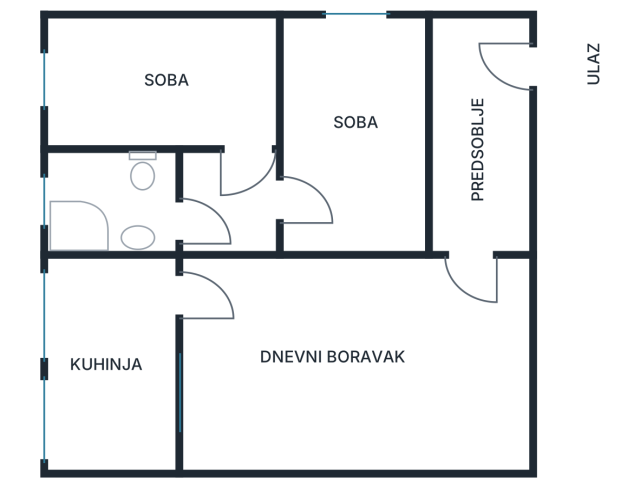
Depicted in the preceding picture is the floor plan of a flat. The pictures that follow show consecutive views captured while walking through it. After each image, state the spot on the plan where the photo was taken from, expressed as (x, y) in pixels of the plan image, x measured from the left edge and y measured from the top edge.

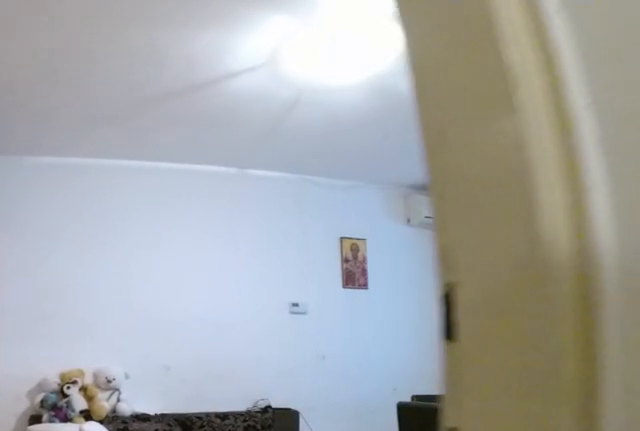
(485, 164)
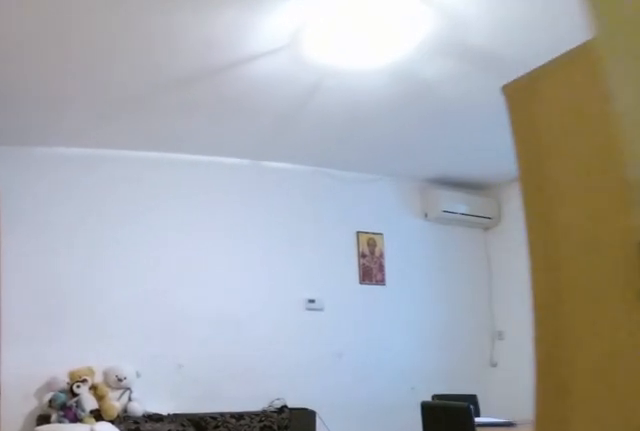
(485, 176)
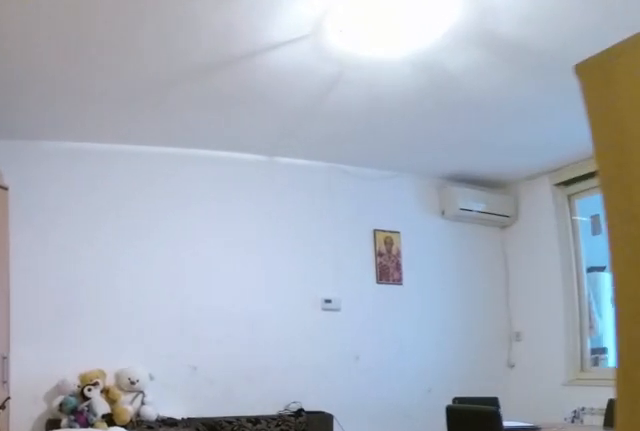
(485, 188)
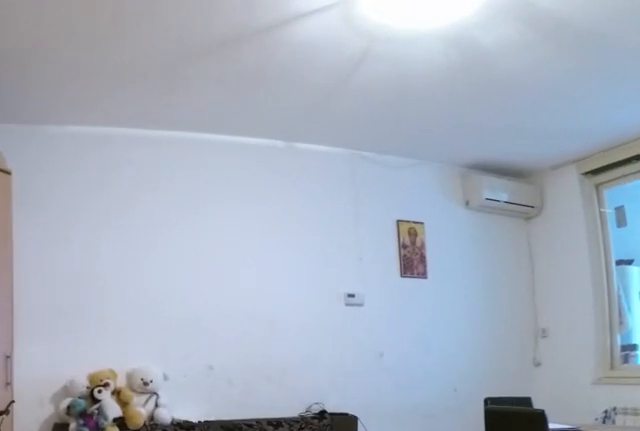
(485, 212)
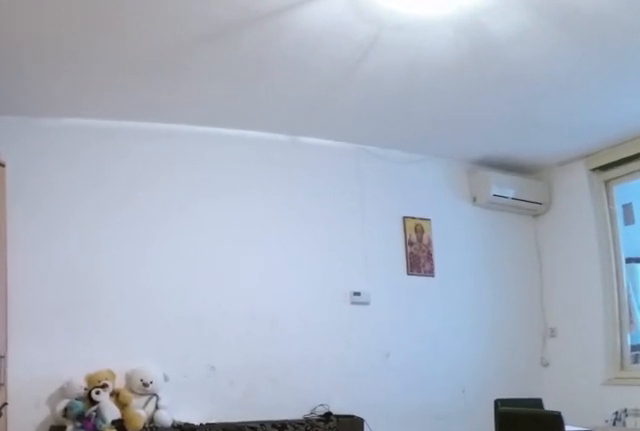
(485, 223)
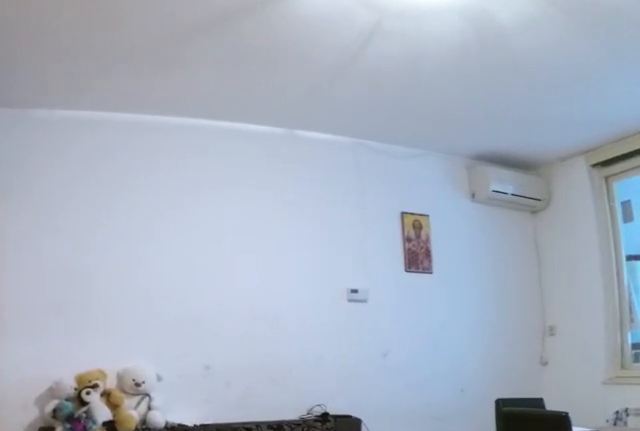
(485, 236)
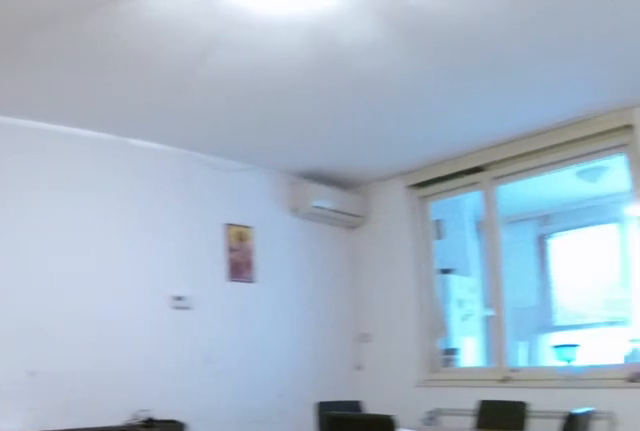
(494, 254)
